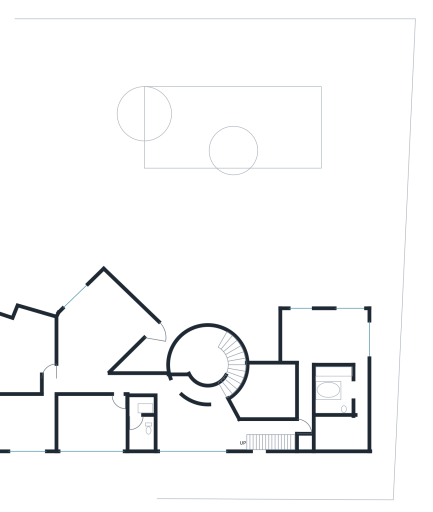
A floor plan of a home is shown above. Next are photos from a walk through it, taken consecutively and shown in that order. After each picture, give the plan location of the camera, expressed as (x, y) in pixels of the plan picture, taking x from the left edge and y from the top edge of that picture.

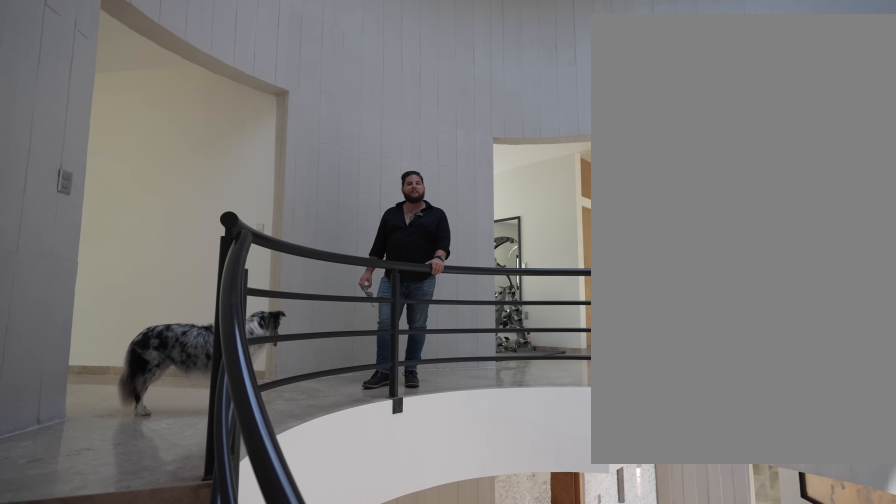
(232, 374)
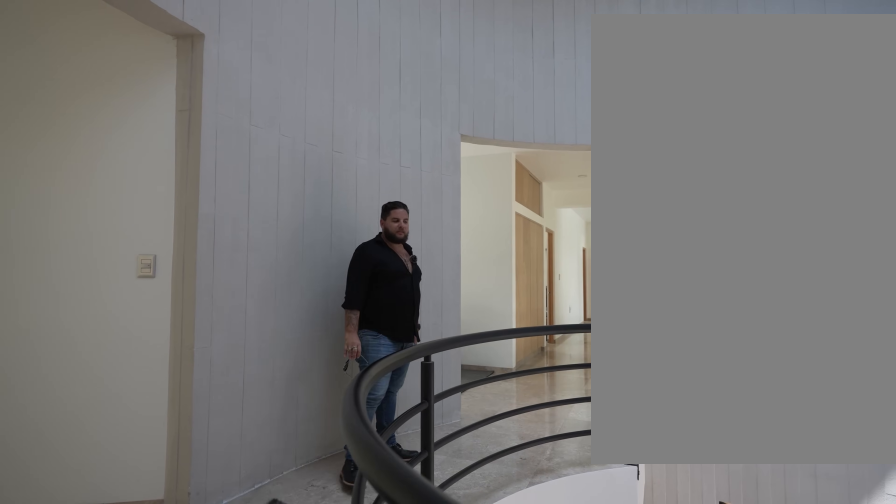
(227, 386)
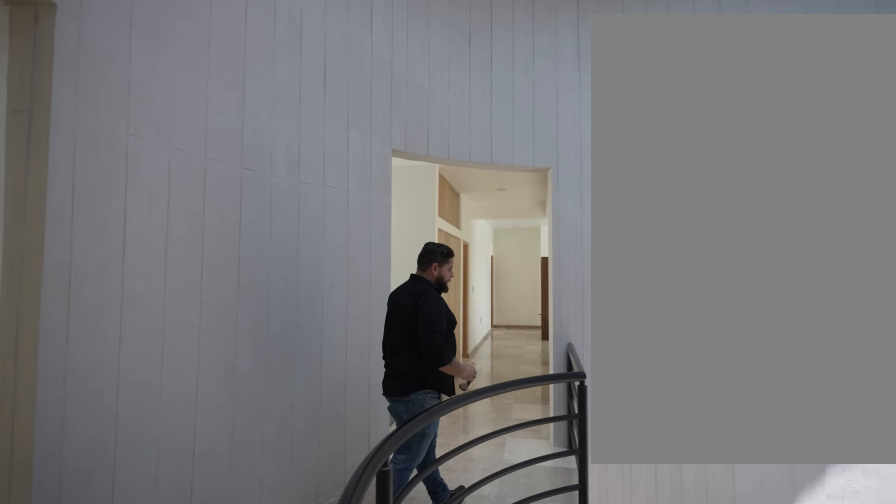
(223, 387)
